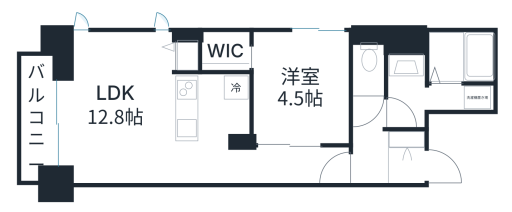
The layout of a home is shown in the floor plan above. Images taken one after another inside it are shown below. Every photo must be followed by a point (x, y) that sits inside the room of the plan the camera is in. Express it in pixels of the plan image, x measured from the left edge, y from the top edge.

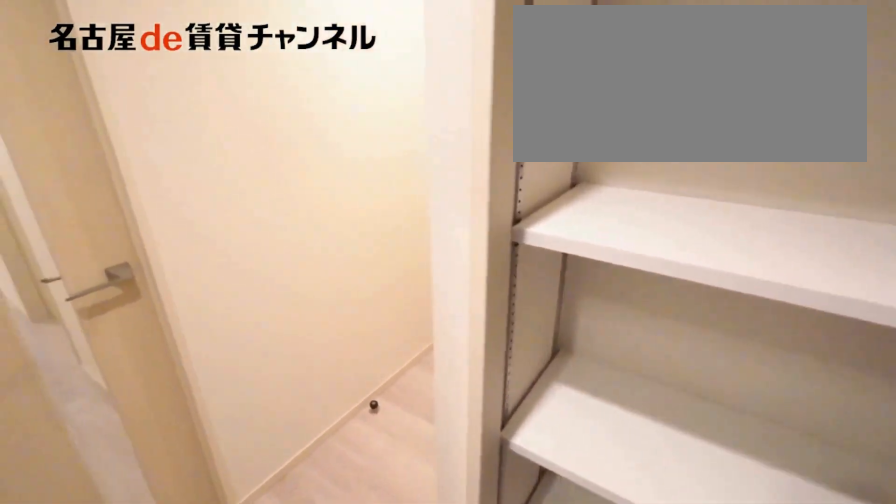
(407, 137)
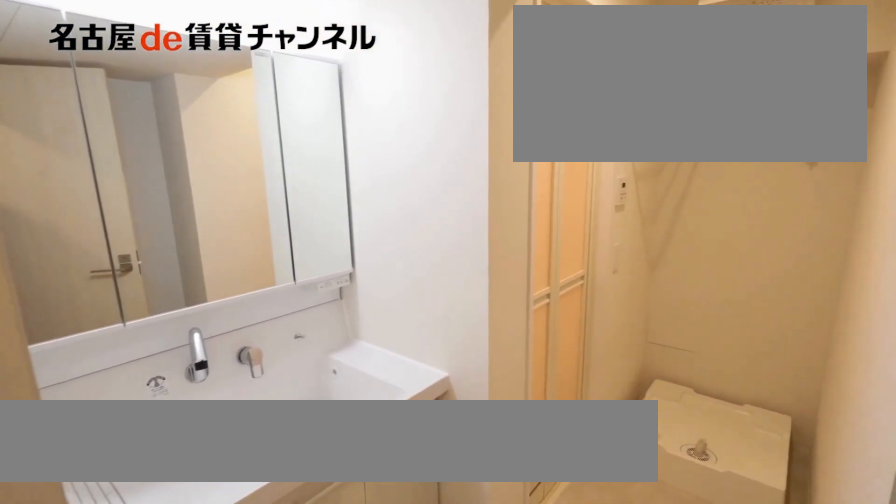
(436, 98)
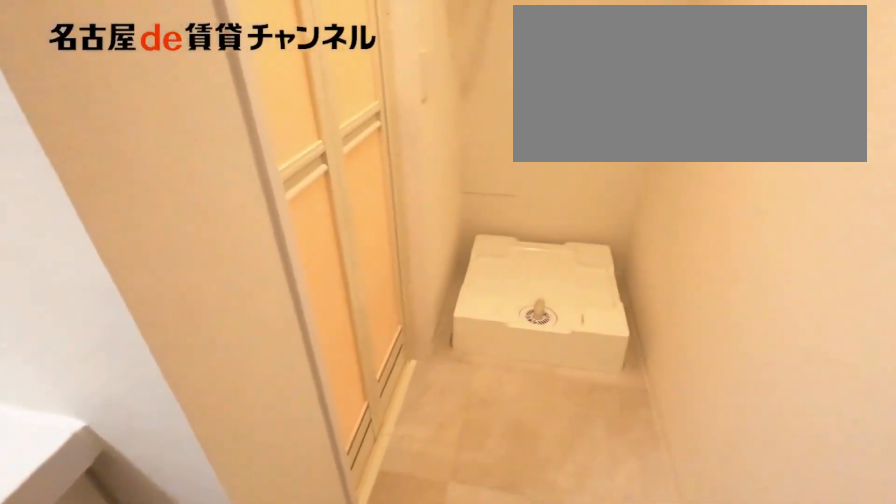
(436, 98)
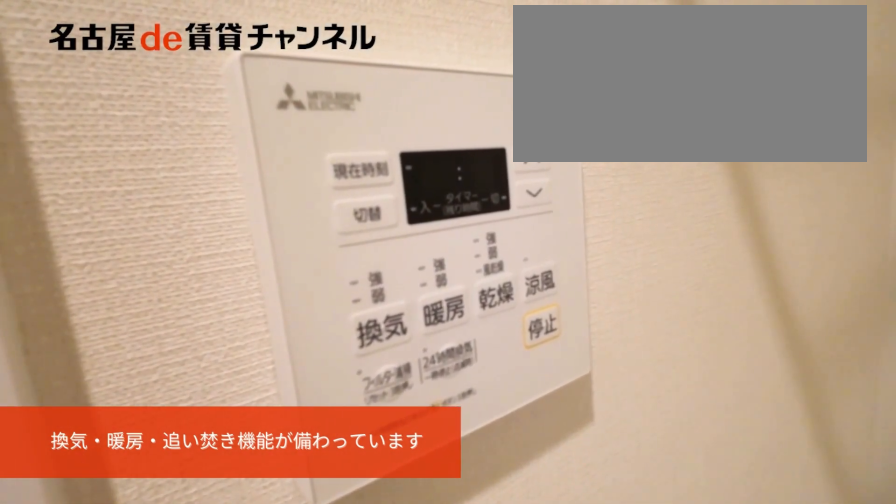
(436, 98)
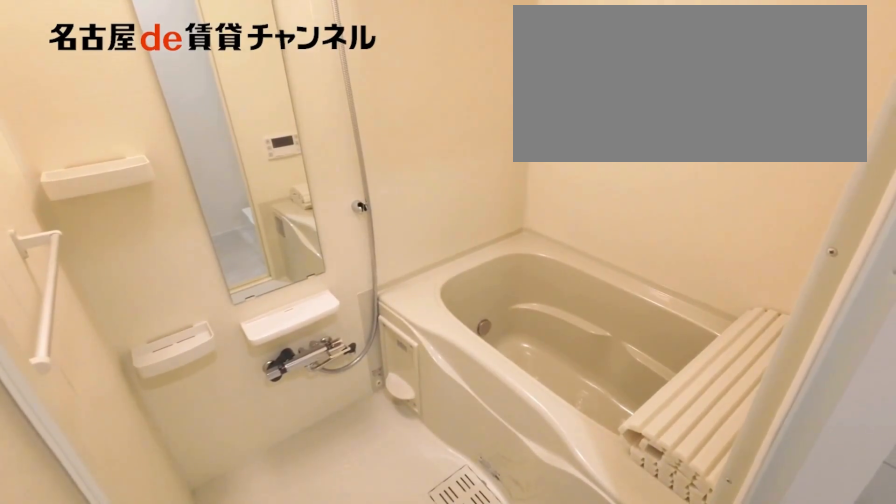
(435, 75)
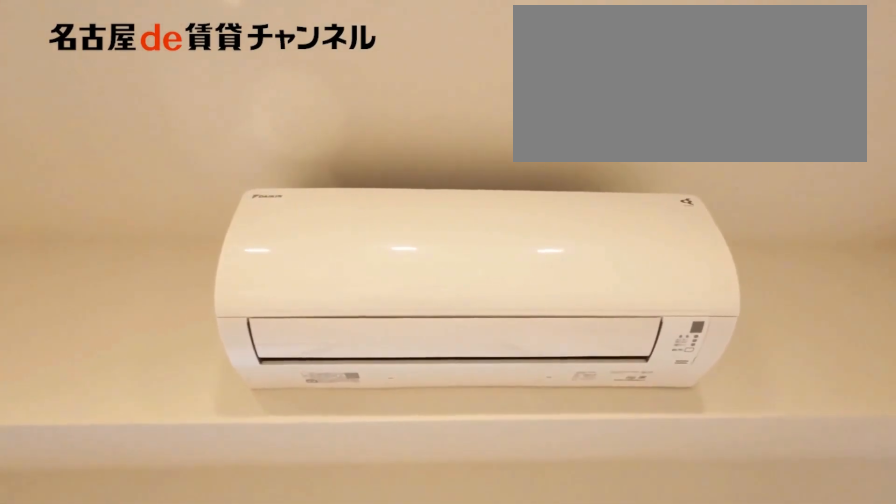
(115, 107)
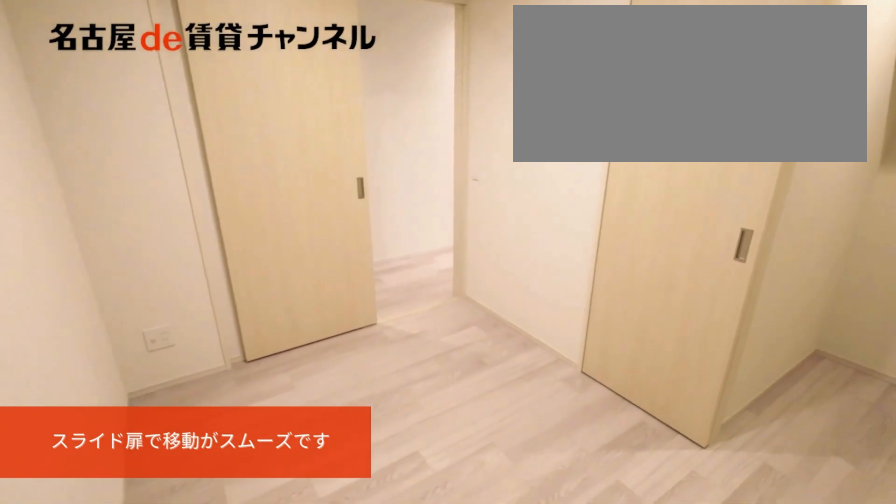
(301, 88)
